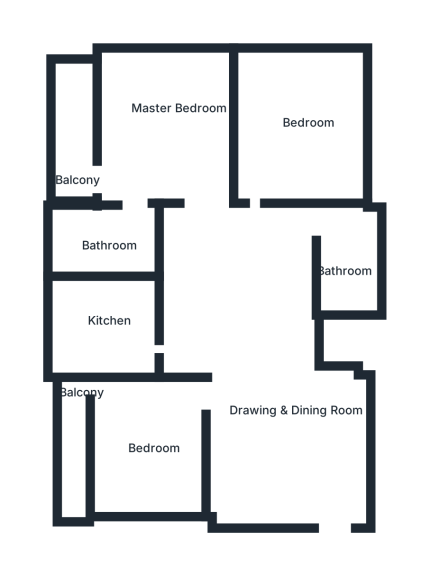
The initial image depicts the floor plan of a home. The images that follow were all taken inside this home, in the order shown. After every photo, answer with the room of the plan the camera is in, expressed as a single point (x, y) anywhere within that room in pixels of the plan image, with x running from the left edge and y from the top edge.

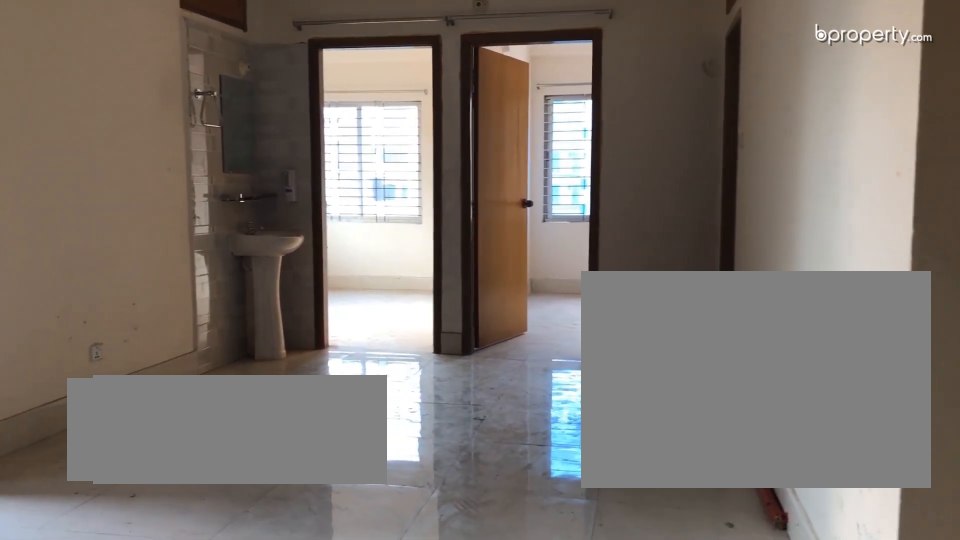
(287, 435)
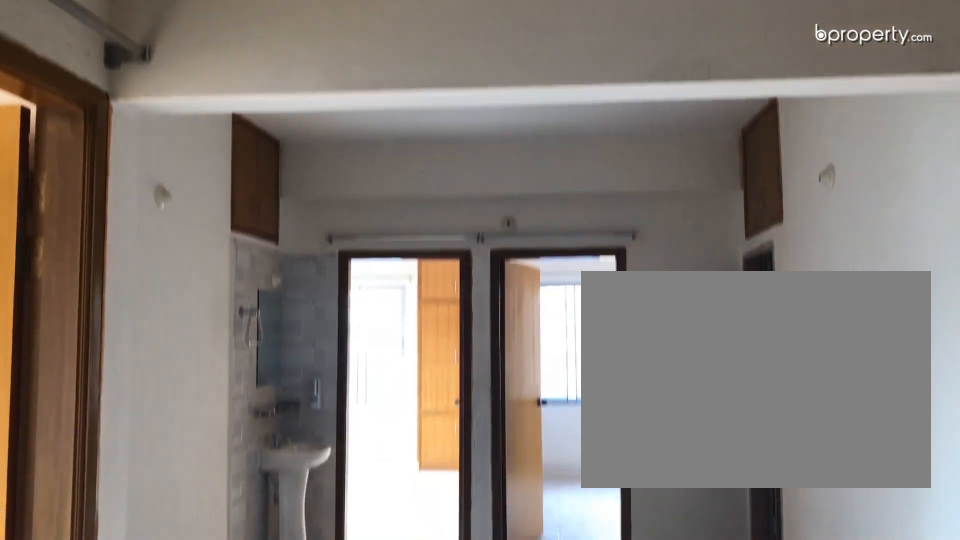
(283, 431)
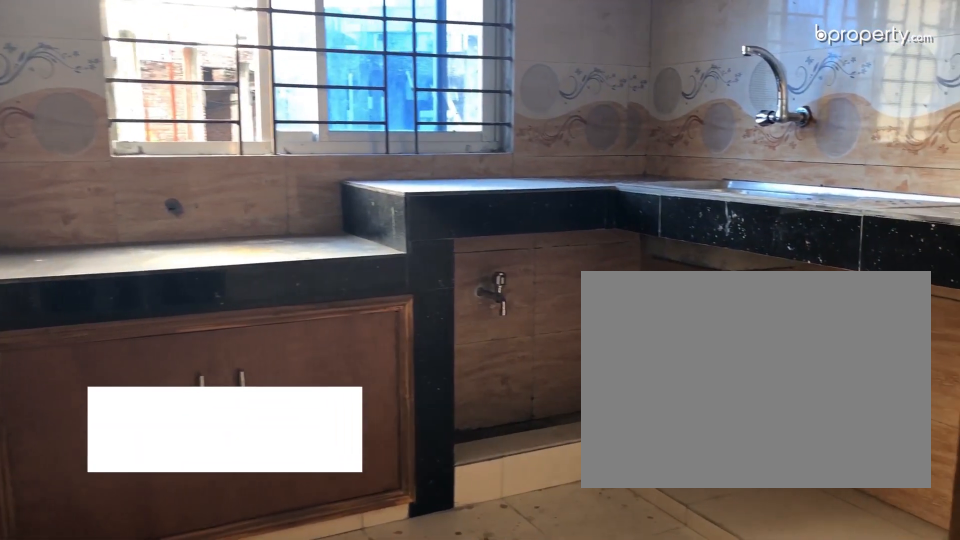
(106, 319)
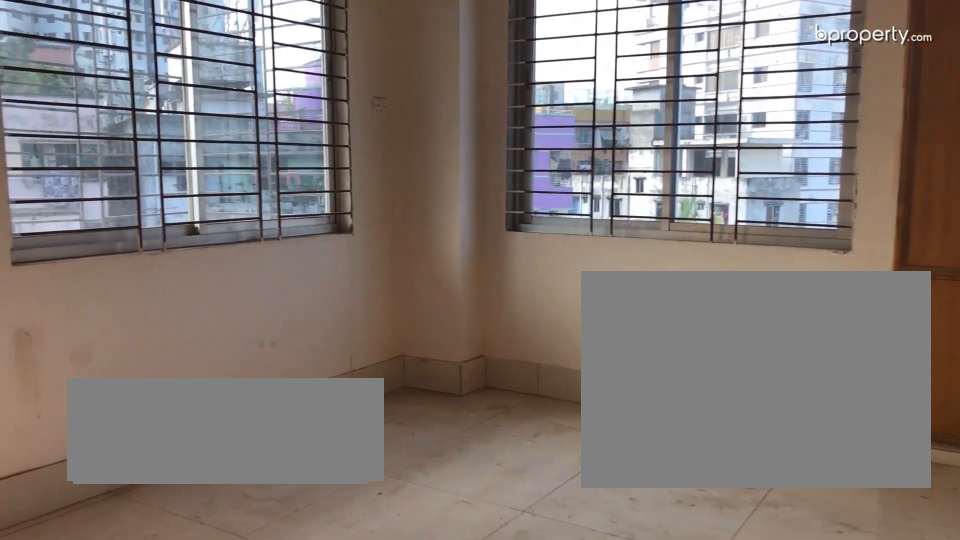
(163, 133)
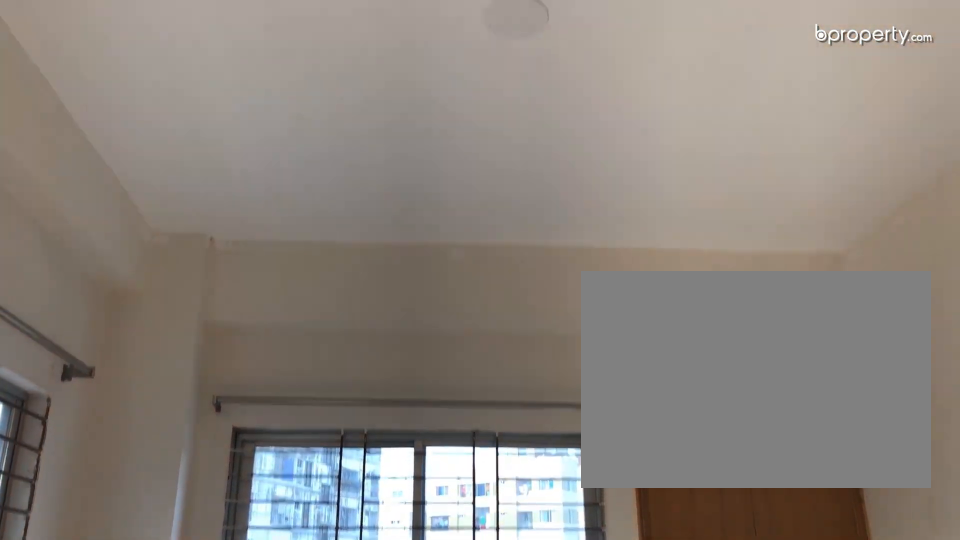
(163, 133)
